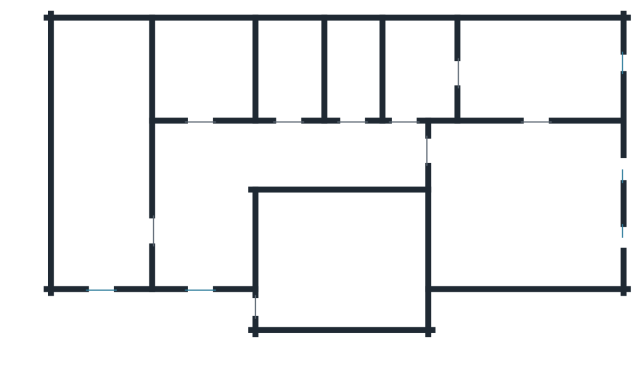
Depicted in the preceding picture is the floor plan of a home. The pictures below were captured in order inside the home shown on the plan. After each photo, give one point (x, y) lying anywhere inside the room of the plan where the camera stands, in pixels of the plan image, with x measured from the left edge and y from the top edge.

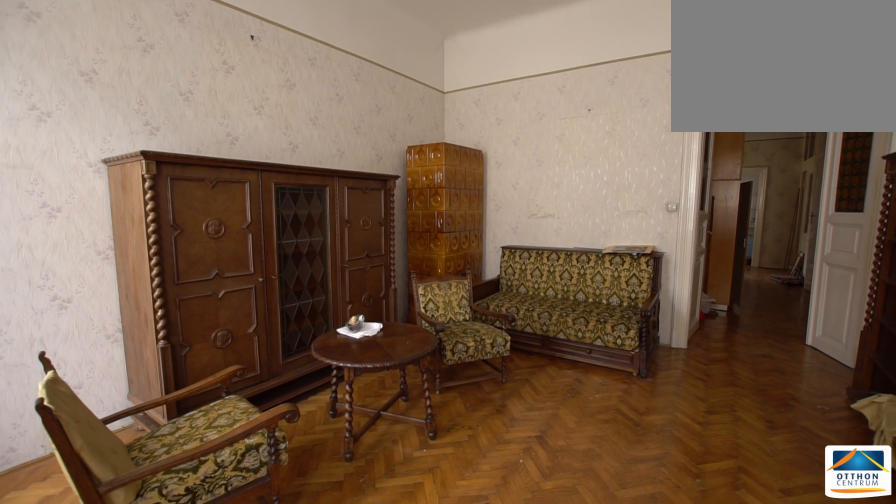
(527, 207)
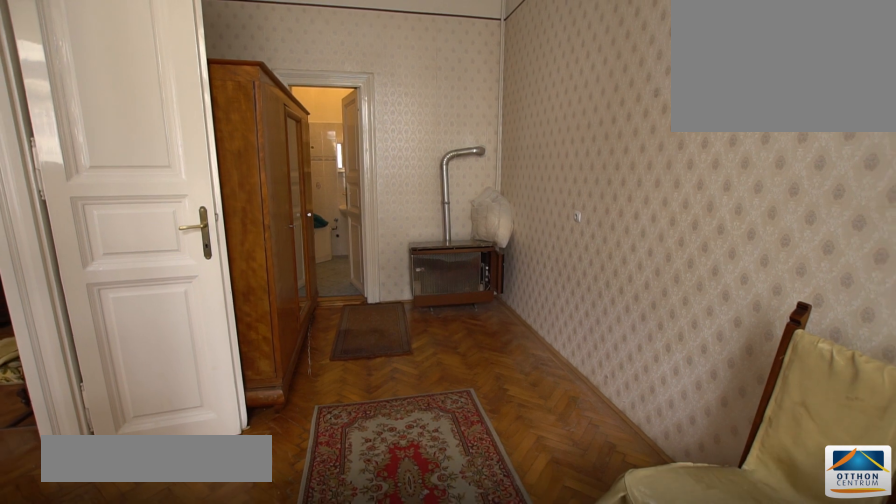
(538, 68)
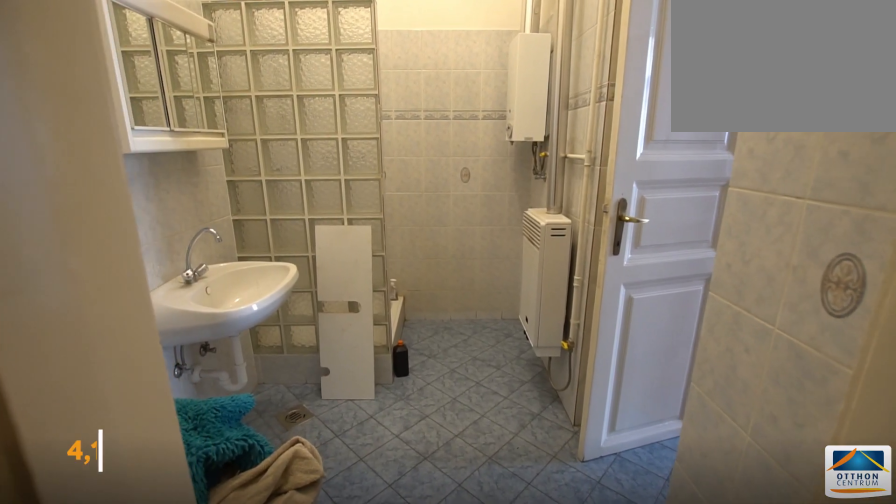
(418, 69)
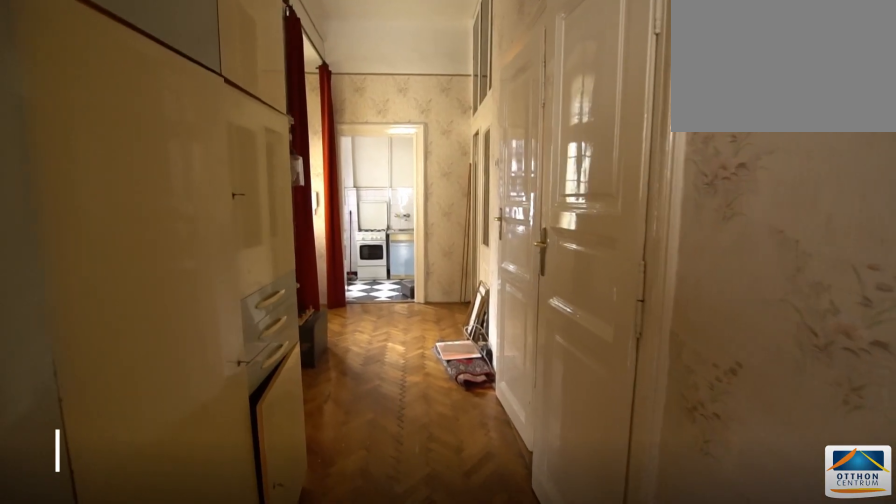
(299, 155)
